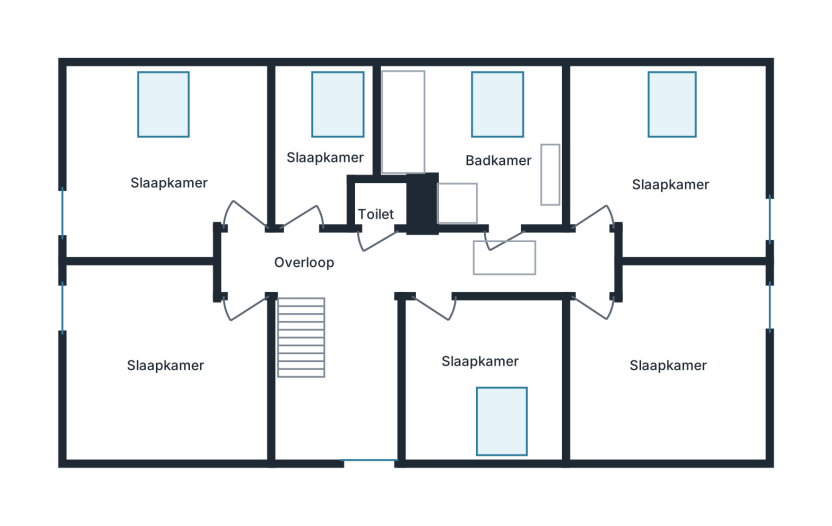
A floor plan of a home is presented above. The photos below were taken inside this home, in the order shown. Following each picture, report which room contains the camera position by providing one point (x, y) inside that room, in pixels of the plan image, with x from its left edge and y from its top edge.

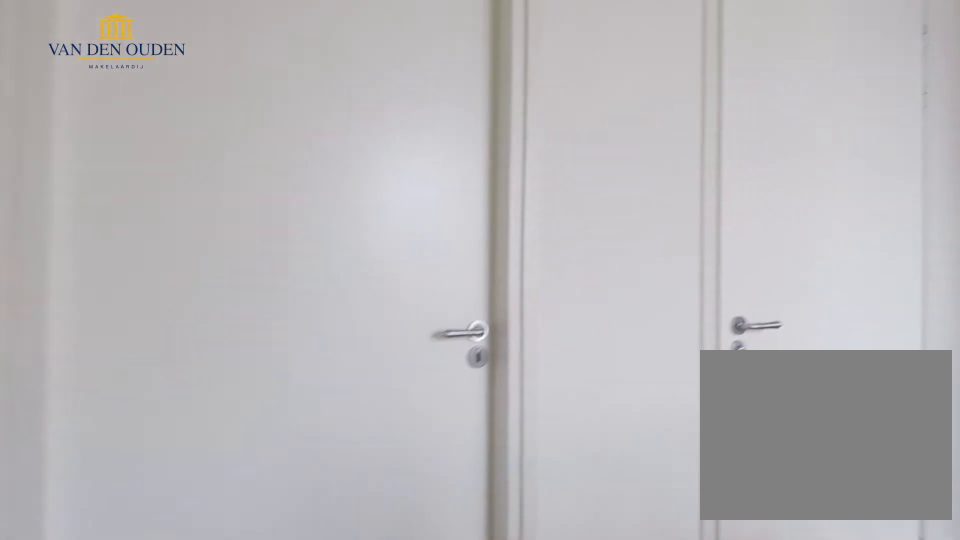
(407, 264)
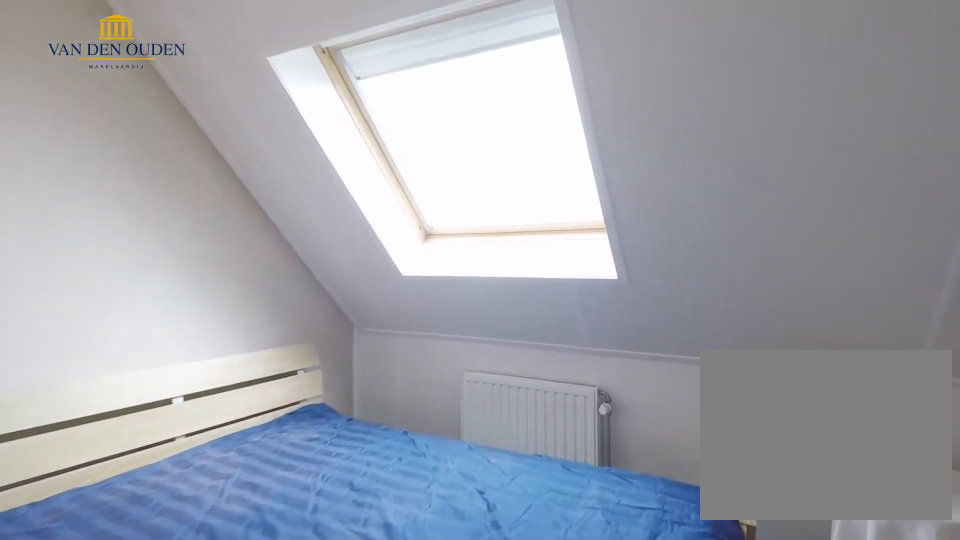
(484, 365)
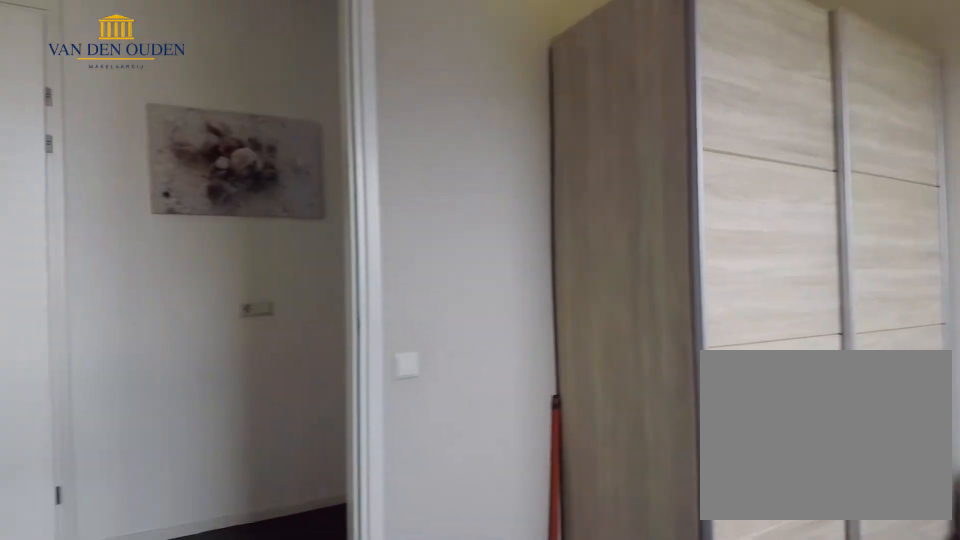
(484, 365)
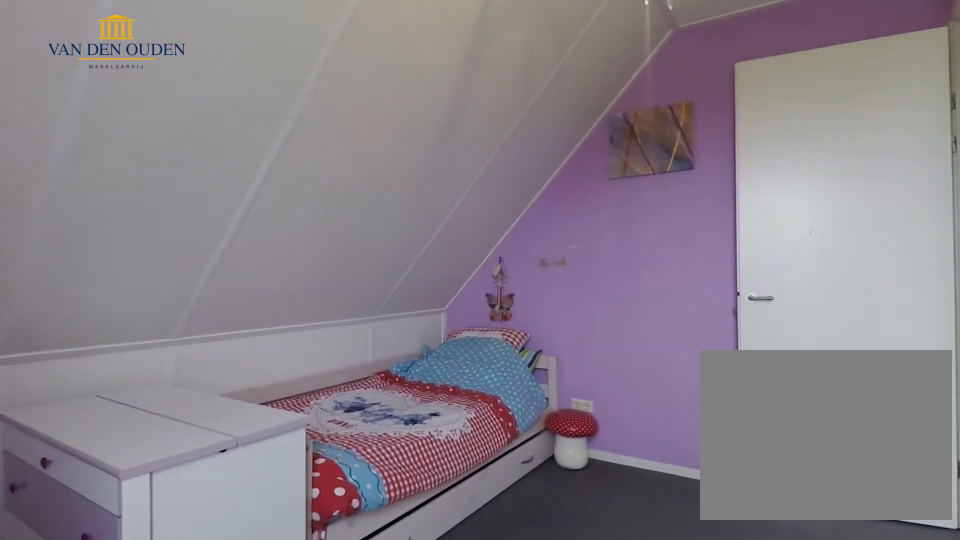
(669, 350)
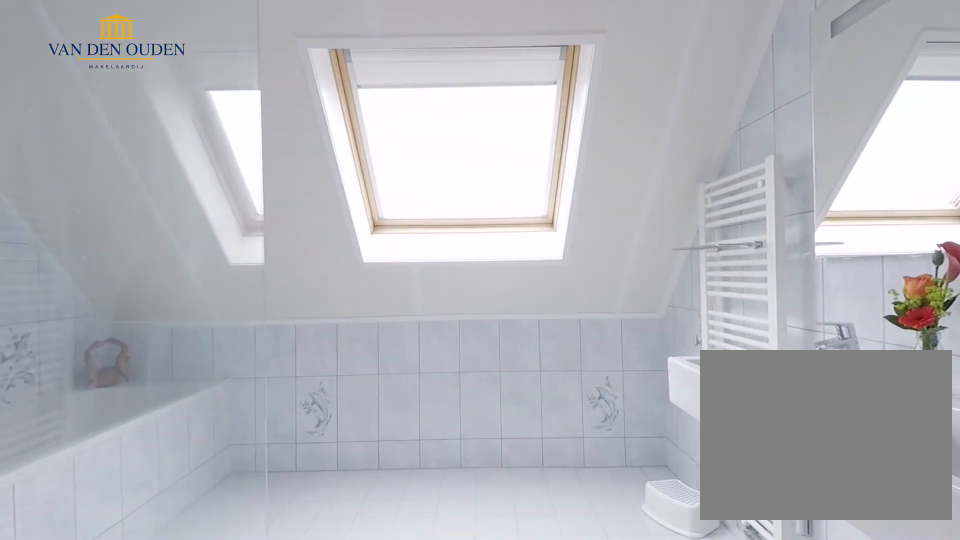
(487, 158)
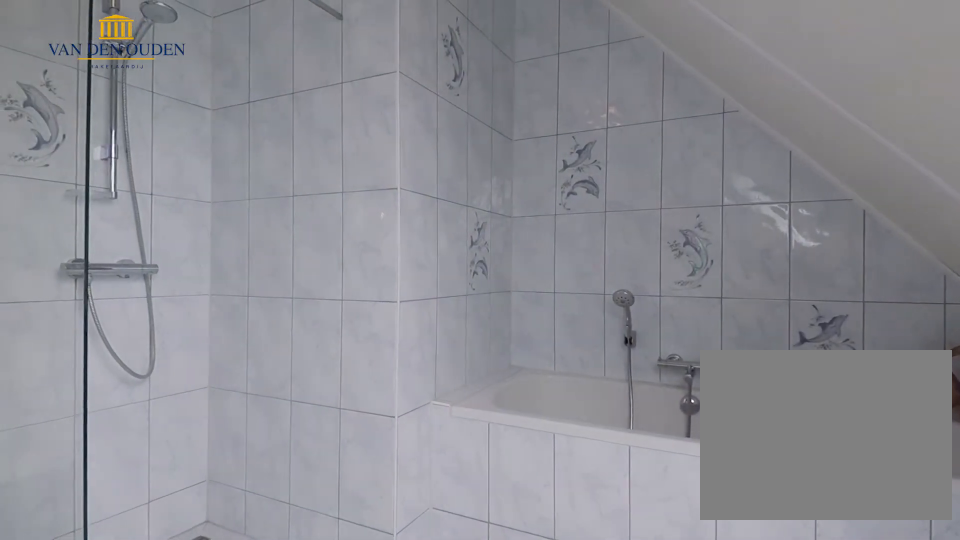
(487, 158)
